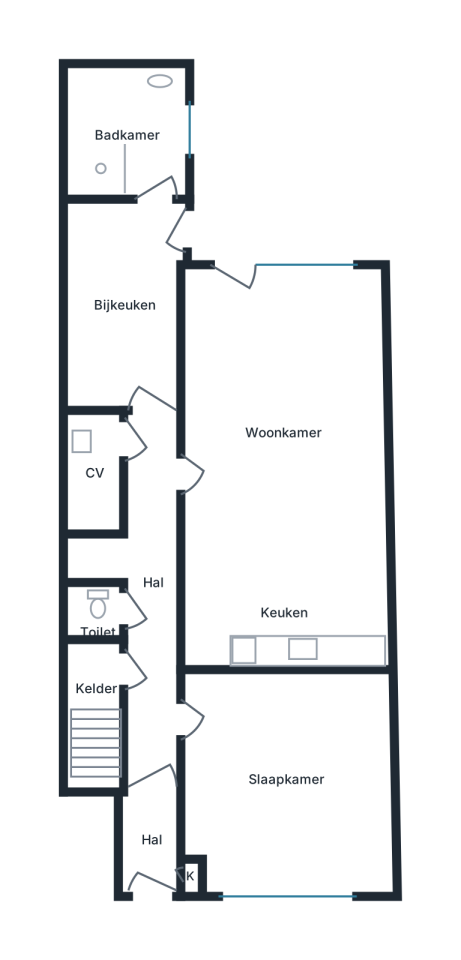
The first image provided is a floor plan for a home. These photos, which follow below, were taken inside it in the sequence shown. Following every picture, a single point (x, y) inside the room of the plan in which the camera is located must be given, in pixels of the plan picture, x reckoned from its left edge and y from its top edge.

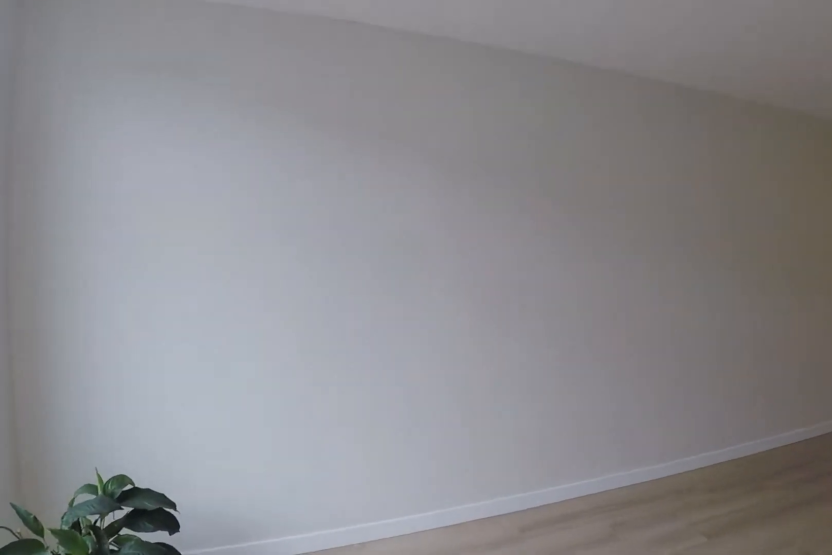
(282, 469)
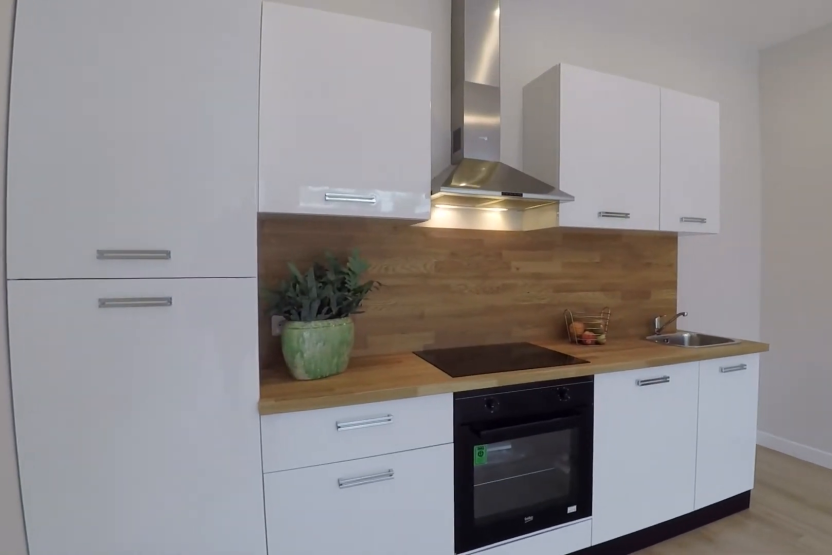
(282, 469)
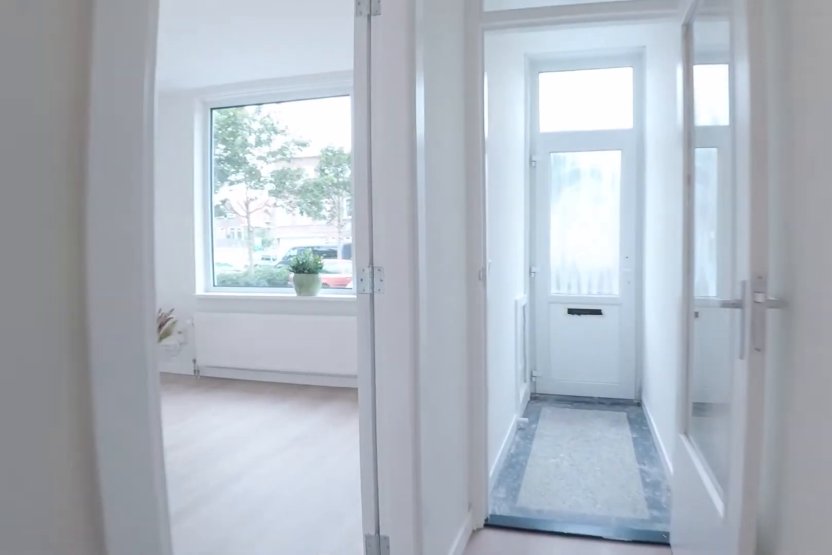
(146, 595)
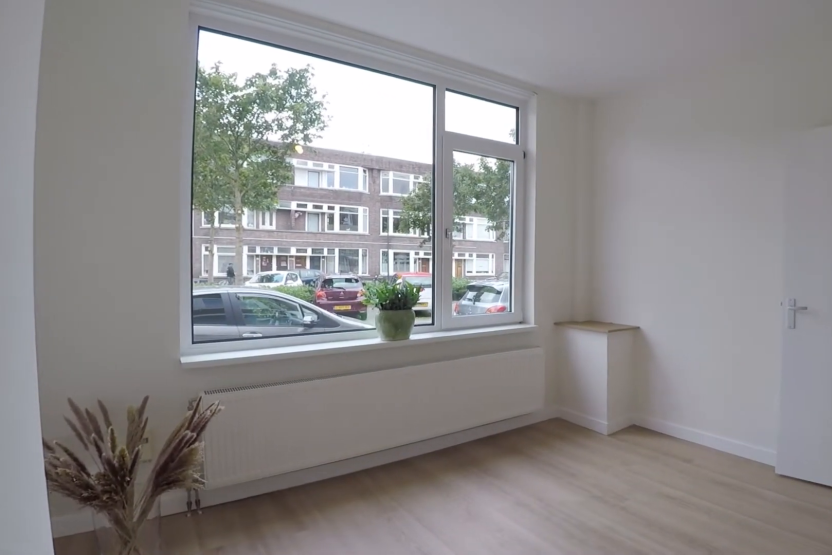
(286, 780)
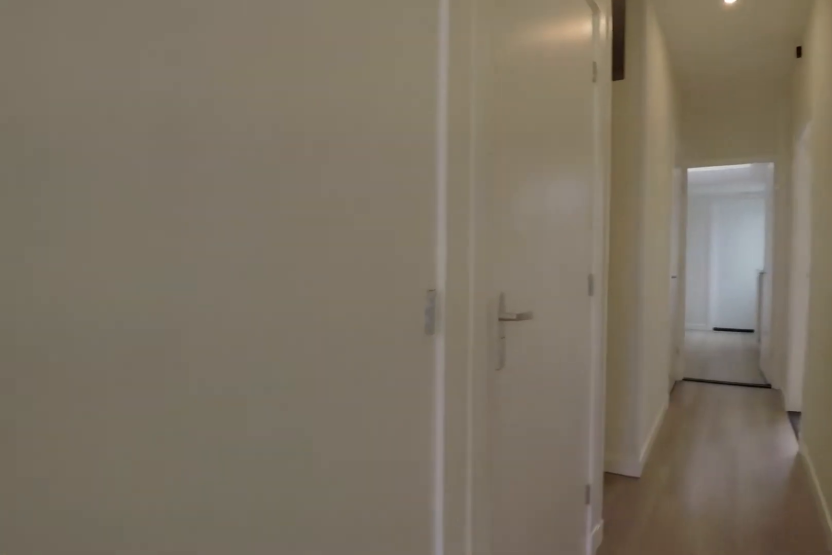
(146, 595)
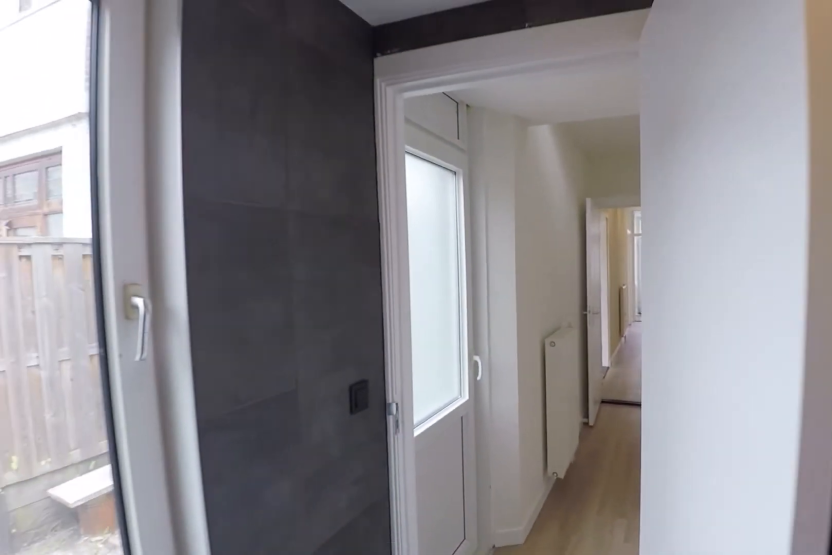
(127, 135)
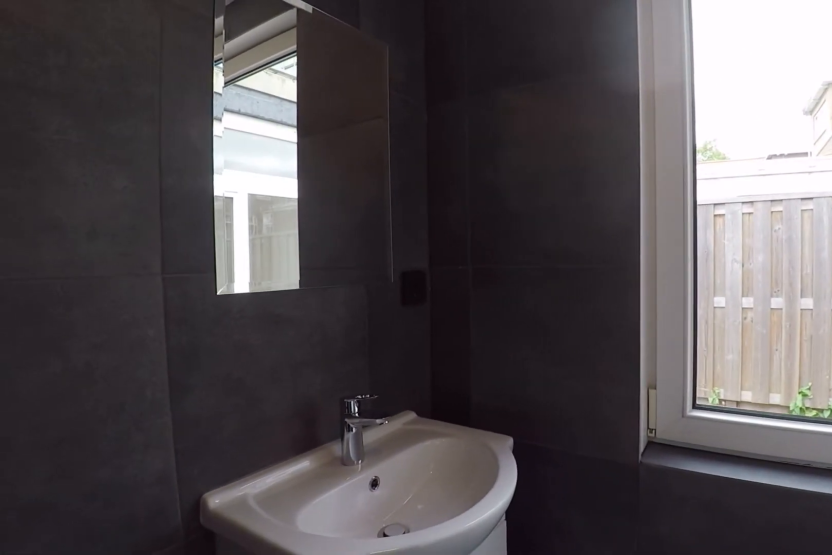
(127, 135)
